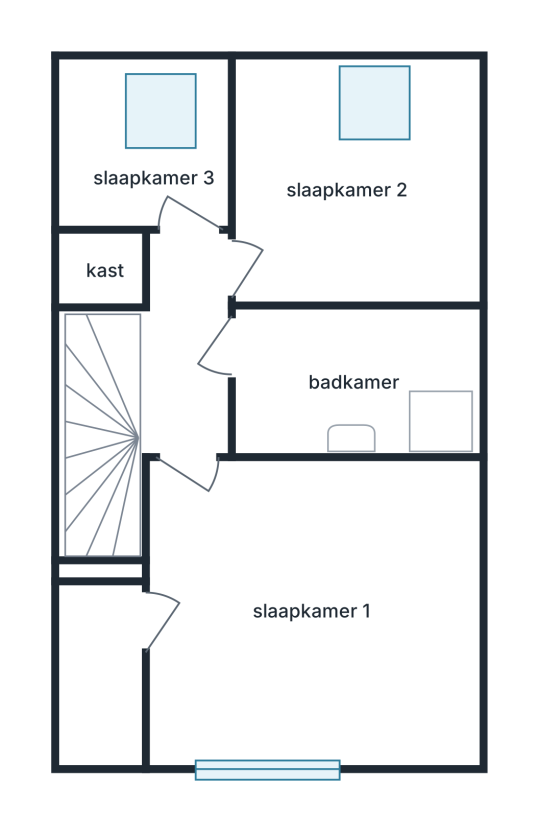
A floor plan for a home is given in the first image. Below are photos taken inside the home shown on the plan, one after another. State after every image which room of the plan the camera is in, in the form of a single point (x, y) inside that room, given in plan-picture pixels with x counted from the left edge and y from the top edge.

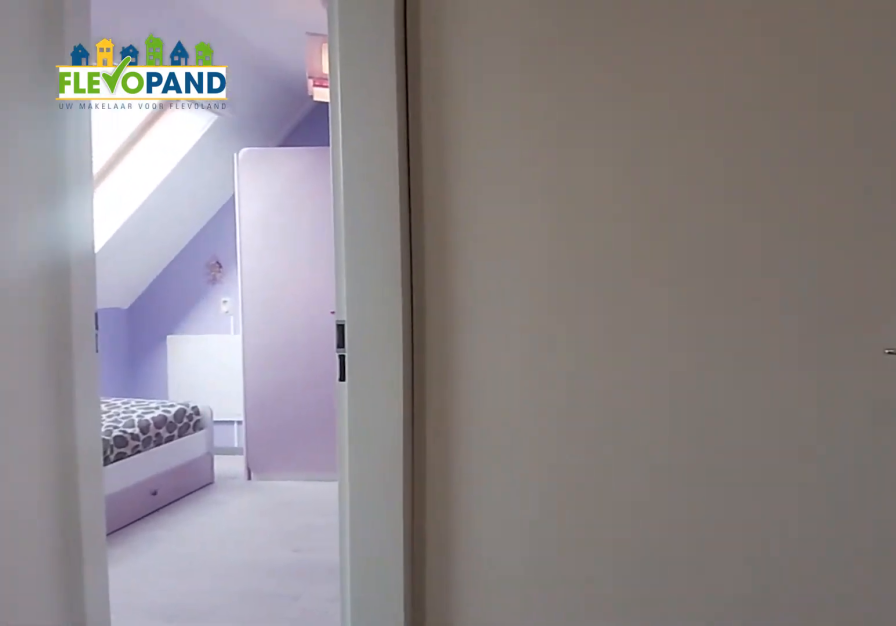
(182, 346)
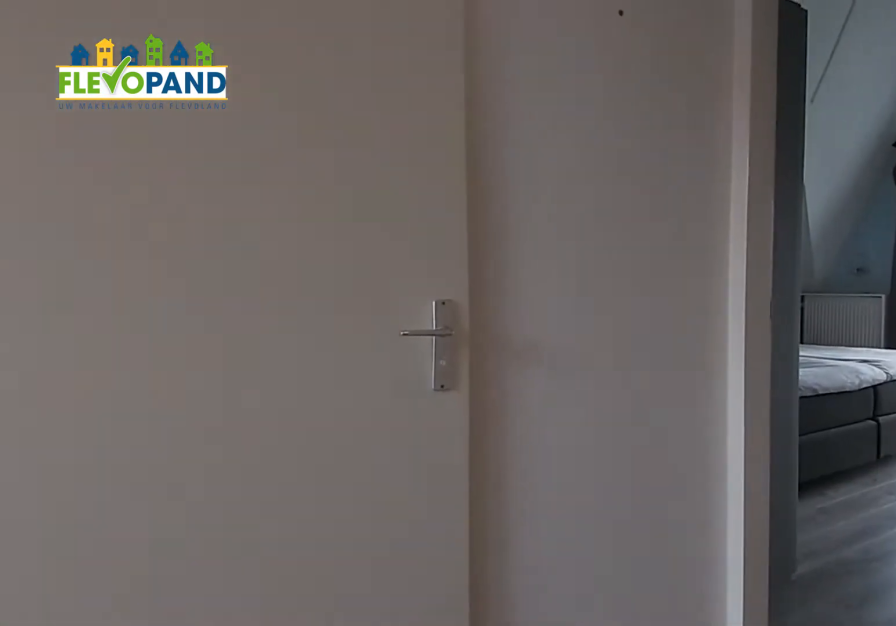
(182, 346)
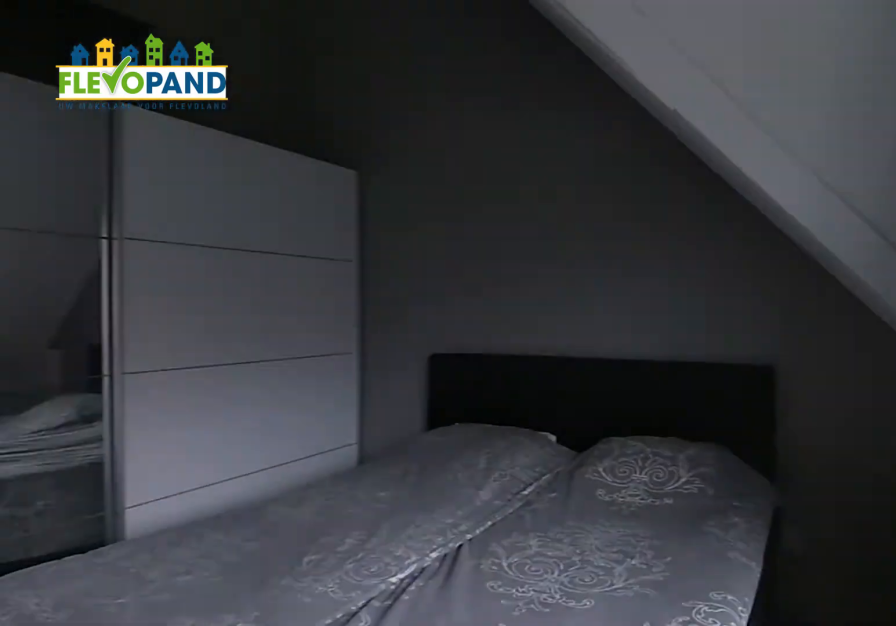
(307, 641)
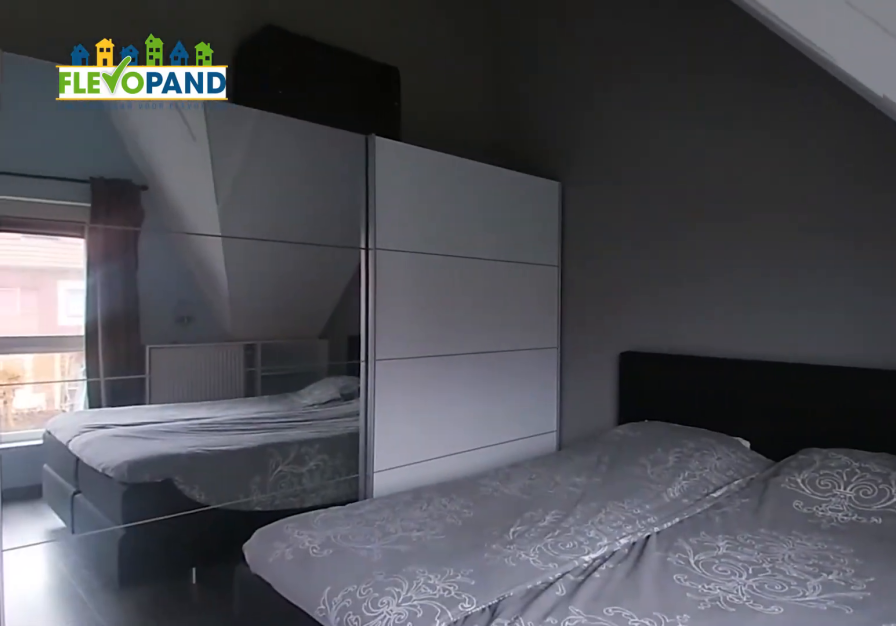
(307, 641)
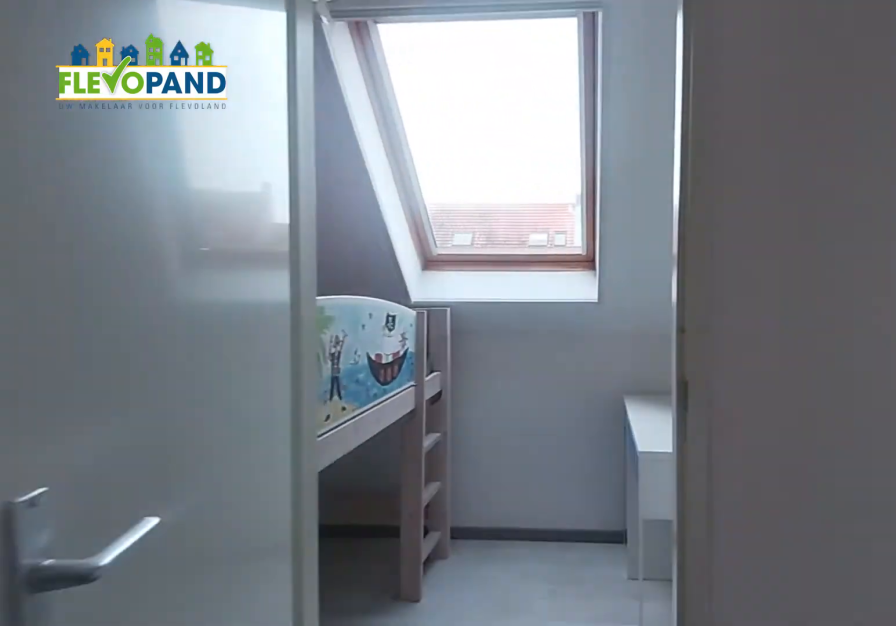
(185, 346)
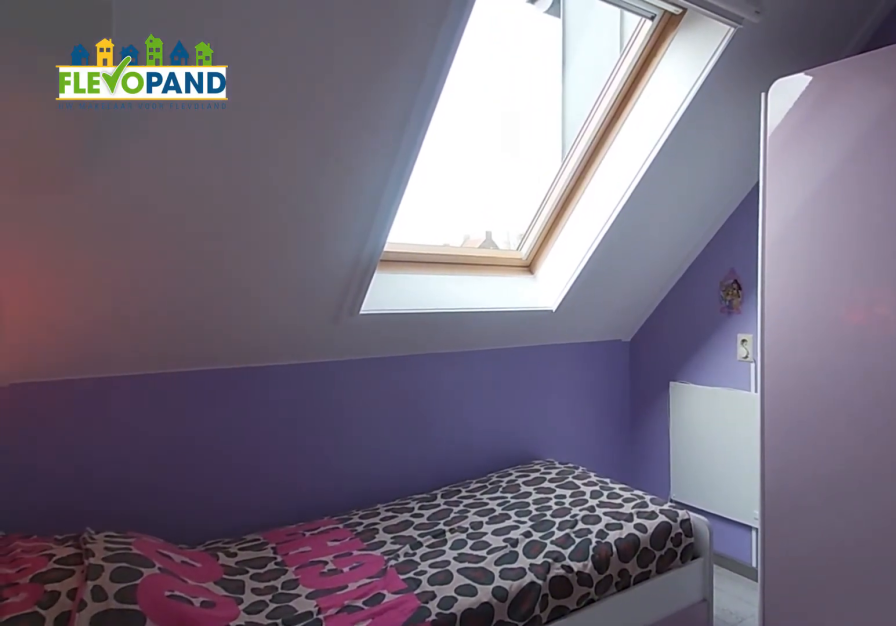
(357, 196)
